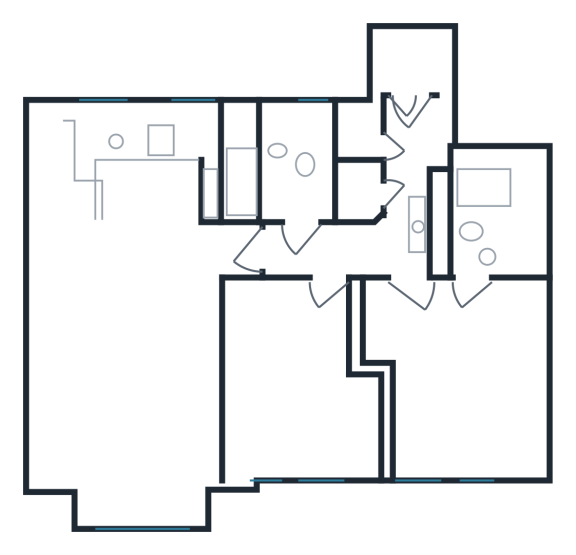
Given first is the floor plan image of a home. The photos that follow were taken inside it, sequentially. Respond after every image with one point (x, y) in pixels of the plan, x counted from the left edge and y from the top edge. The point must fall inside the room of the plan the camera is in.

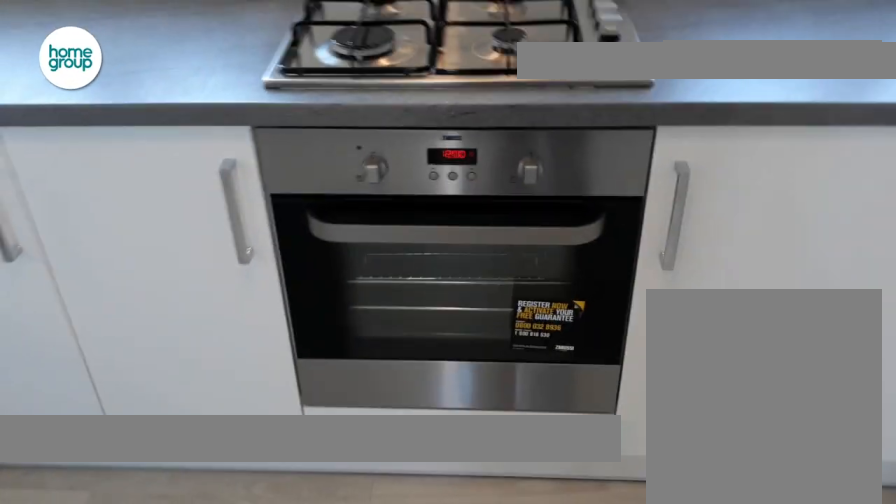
(158, 325)
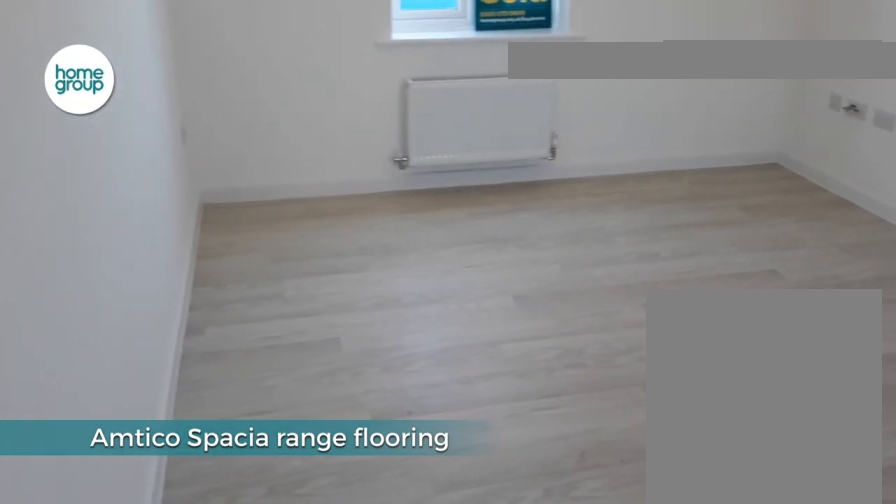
(169, 314)
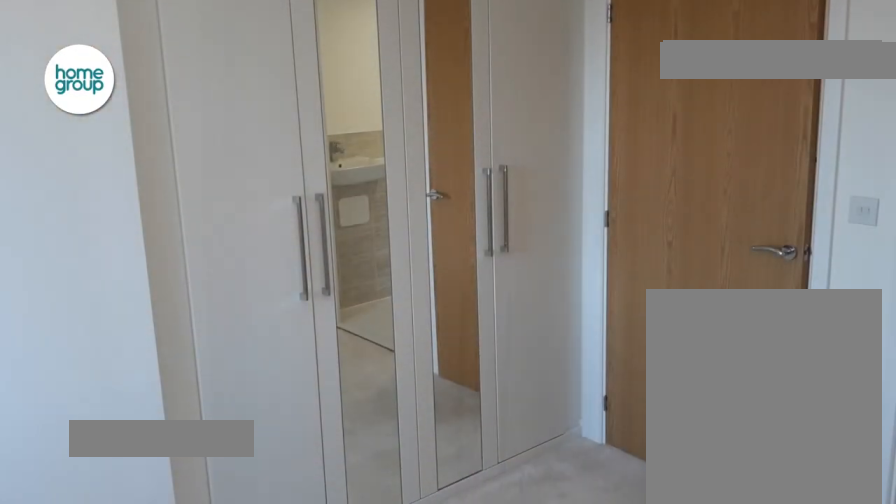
(453, 368)
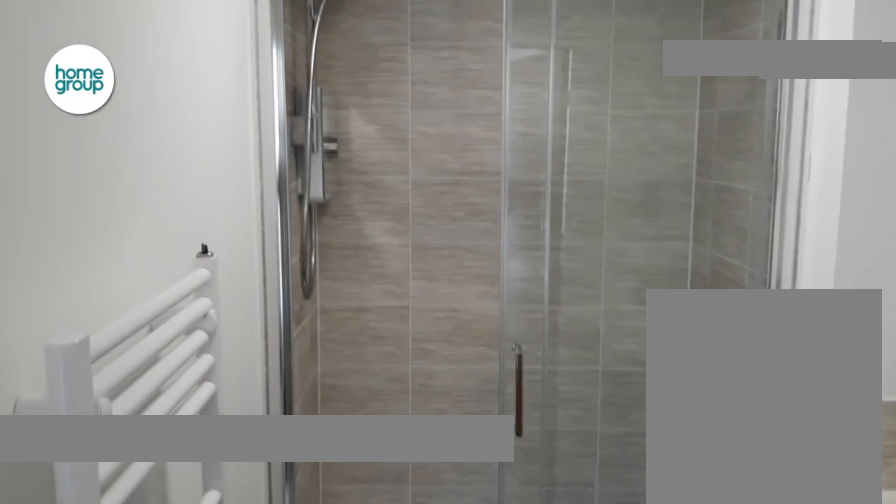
(491, 227)
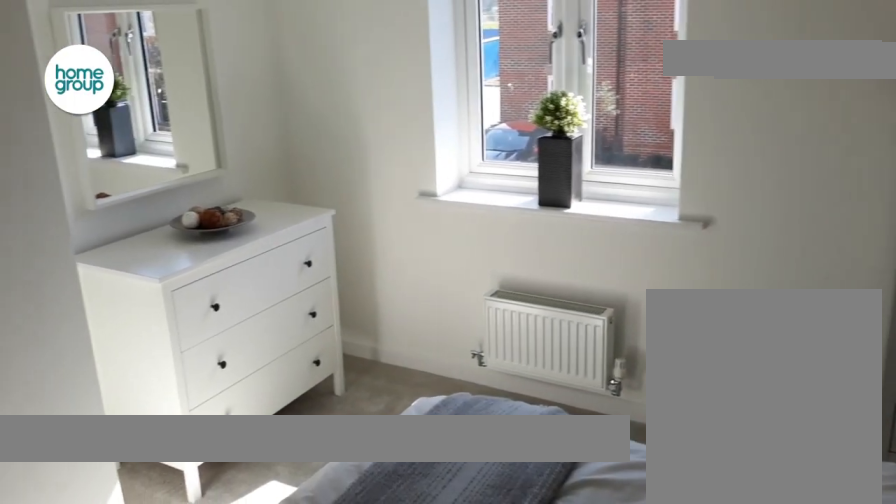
(299, 376)
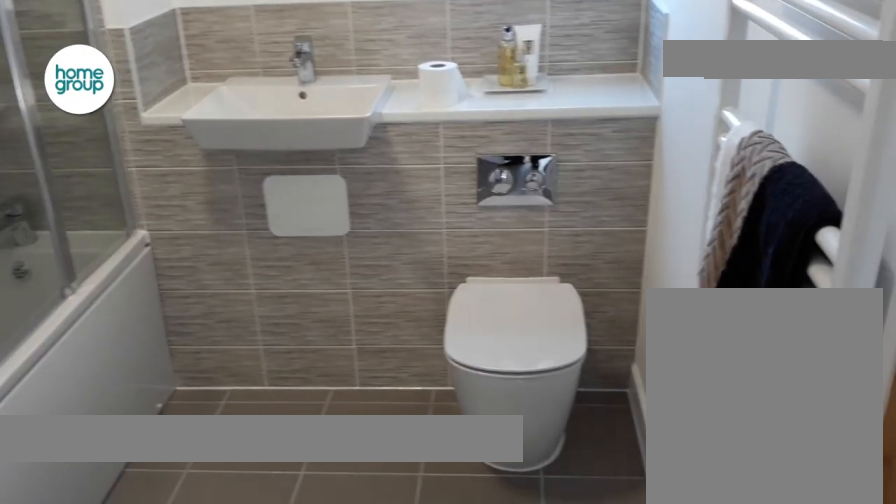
(280, 171)
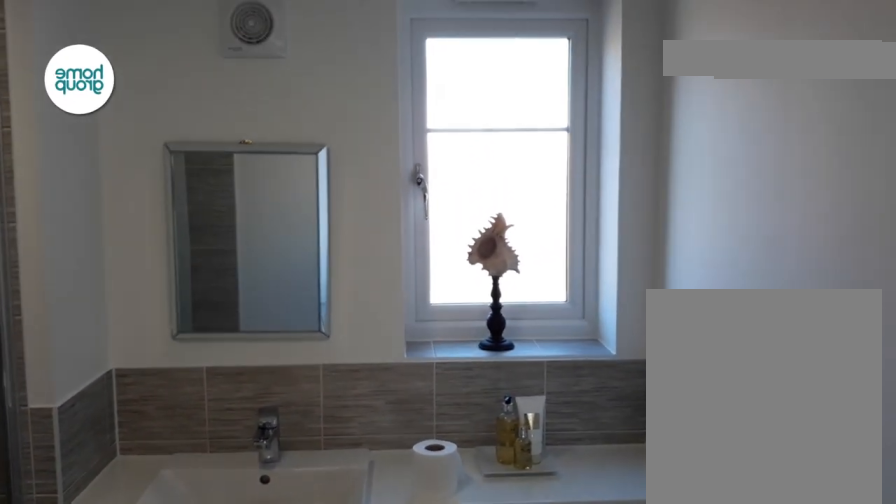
(280, 171)
